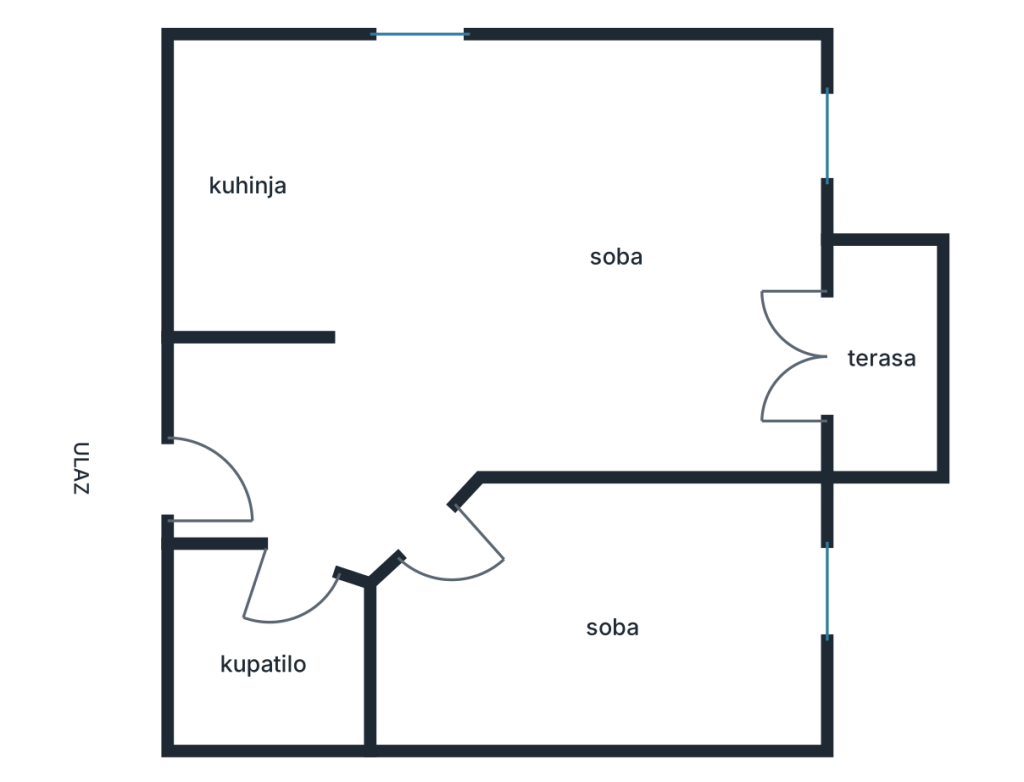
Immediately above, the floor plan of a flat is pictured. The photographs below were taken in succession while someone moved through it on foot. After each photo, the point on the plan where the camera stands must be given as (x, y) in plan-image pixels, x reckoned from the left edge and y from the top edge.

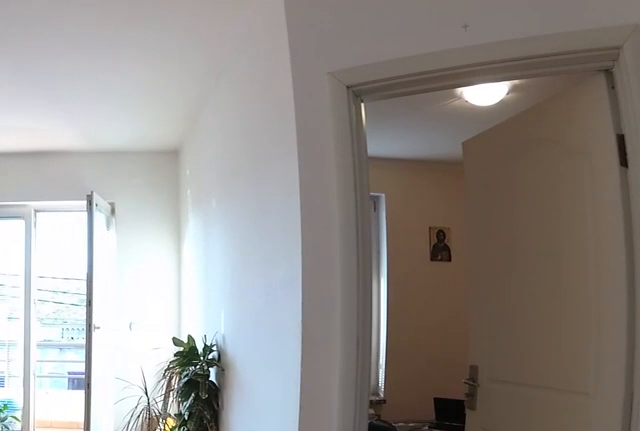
(249, 438)
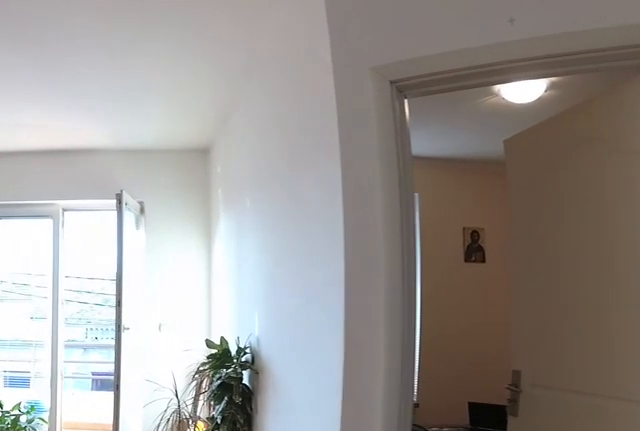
(249, 438)
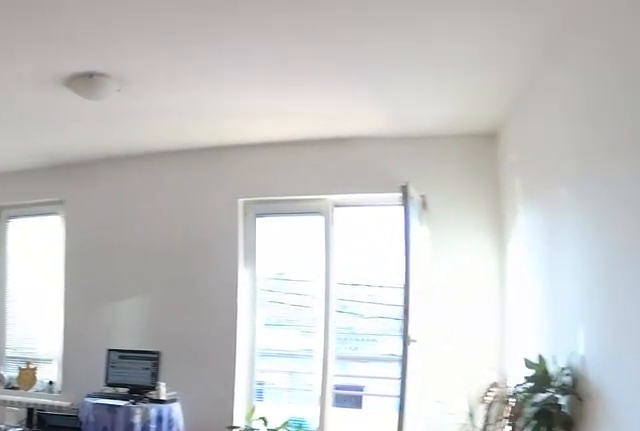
(249, 446)
